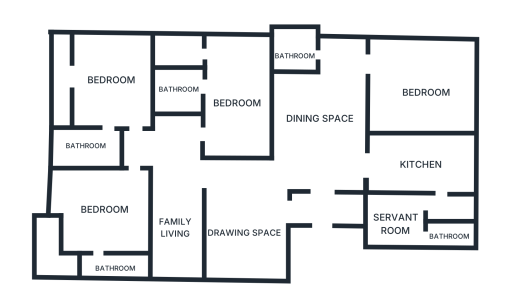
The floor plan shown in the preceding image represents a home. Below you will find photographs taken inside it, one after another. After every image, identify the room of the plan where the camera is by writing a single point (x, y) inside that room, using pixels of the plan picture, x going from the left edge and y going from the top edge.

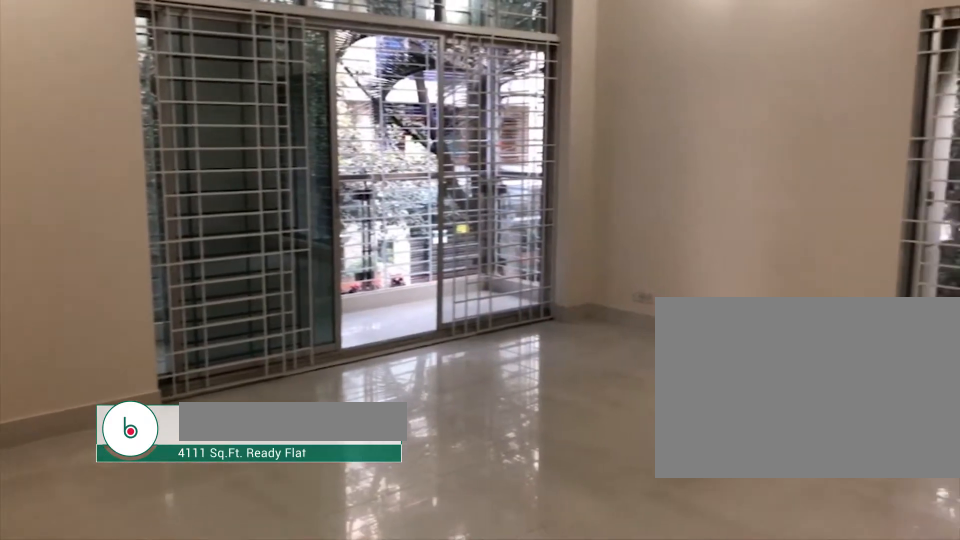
(128, 95)
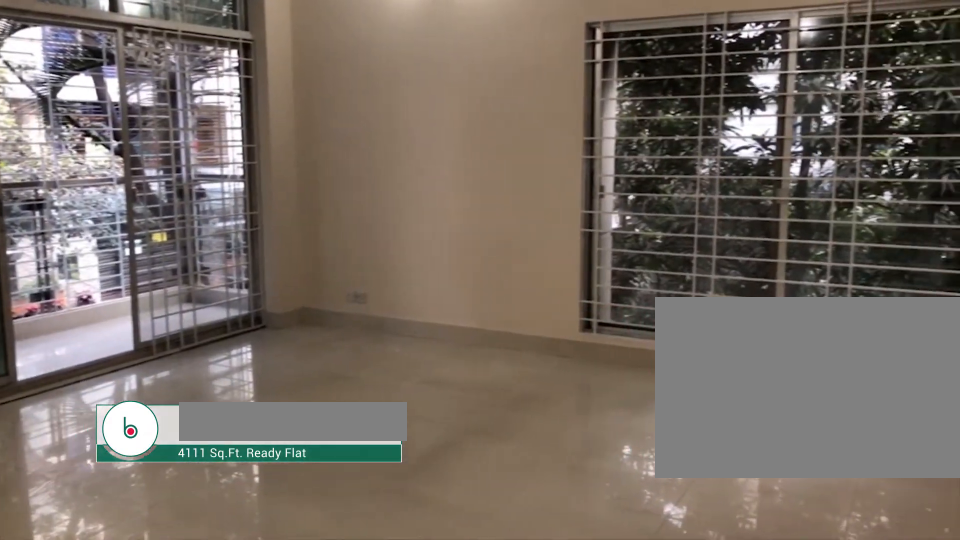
(128, 95)
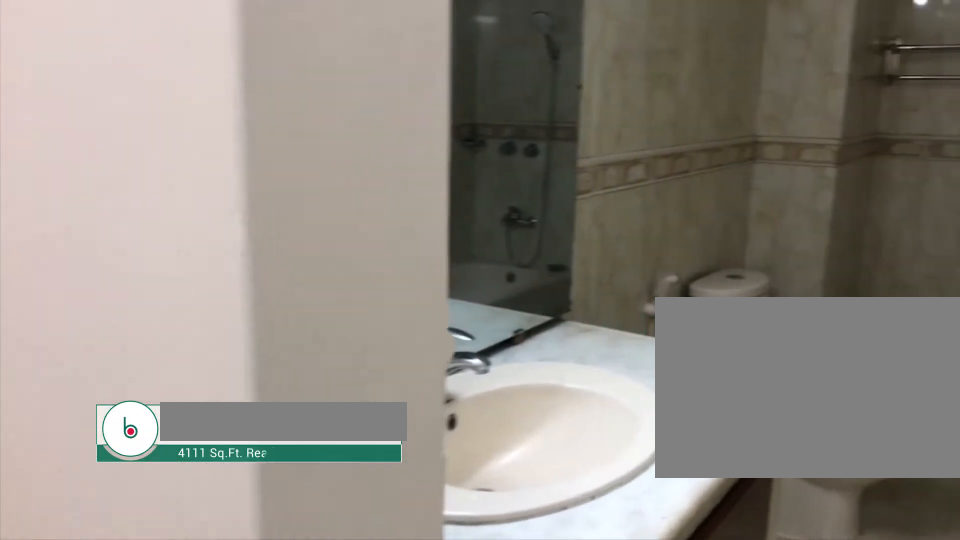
(82, 146)
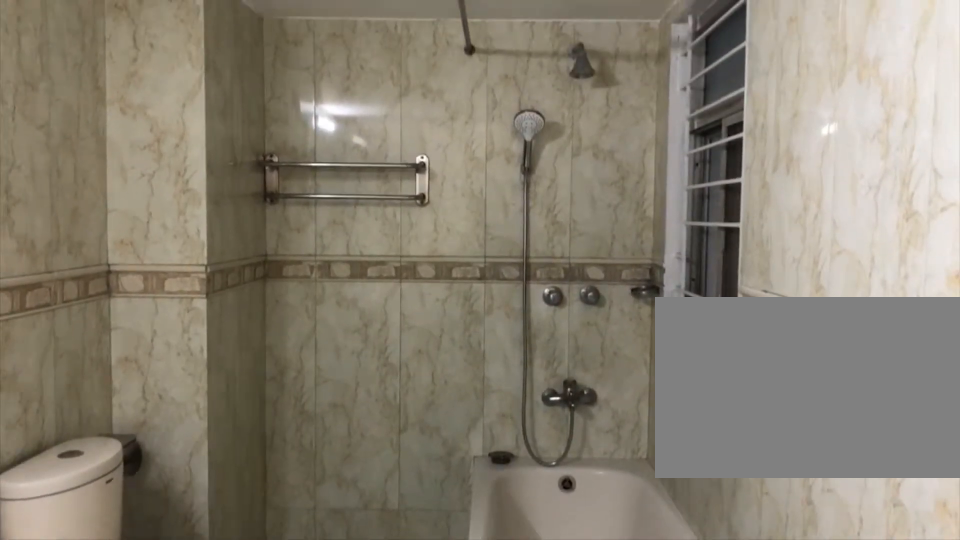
(82, 146)
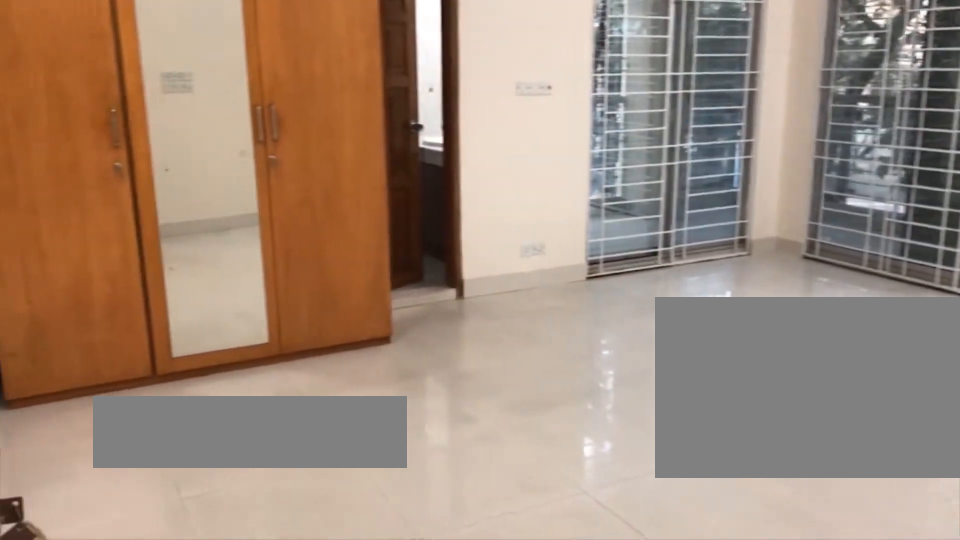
(114, 199)
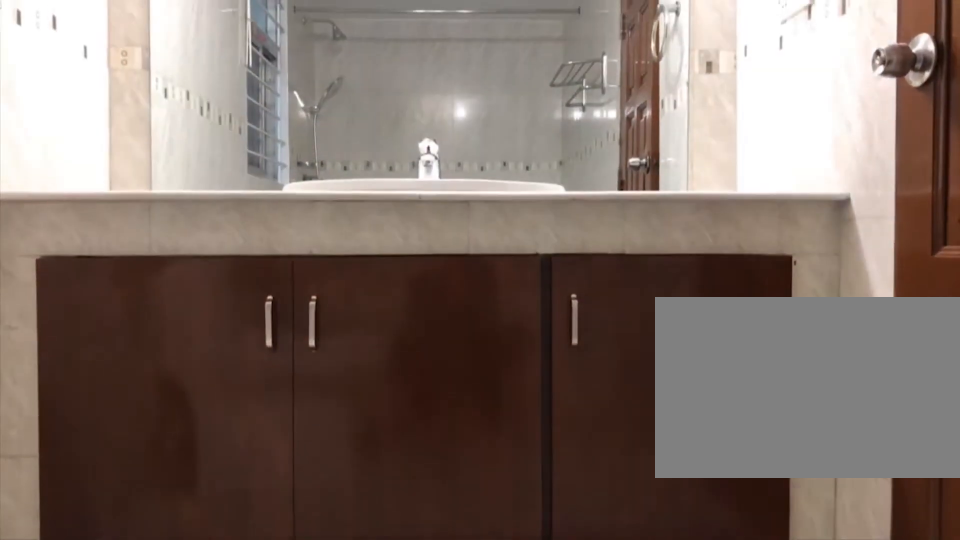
(99, 262)
